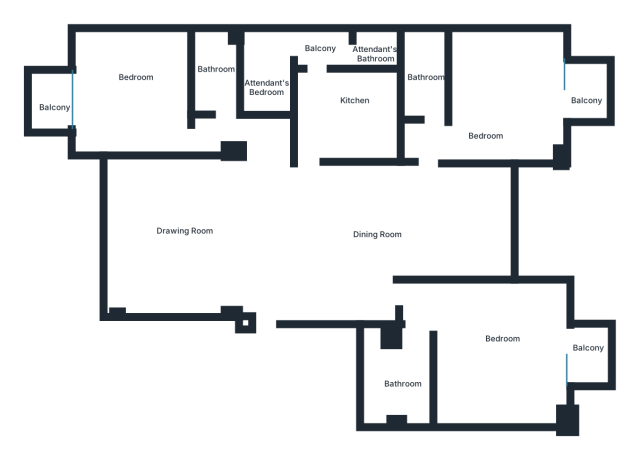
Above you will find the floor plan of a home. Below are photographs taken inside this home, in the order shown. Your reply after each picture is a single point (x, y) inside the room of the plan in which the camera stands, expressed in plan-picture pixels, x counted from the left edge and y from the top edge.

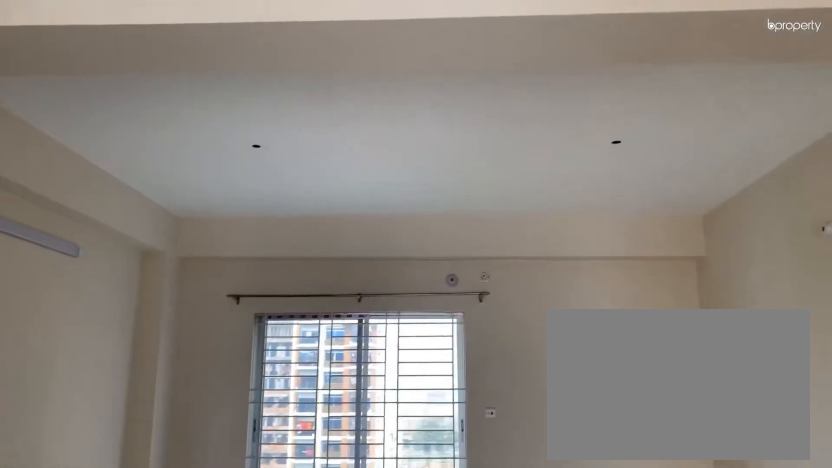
(238, 236)
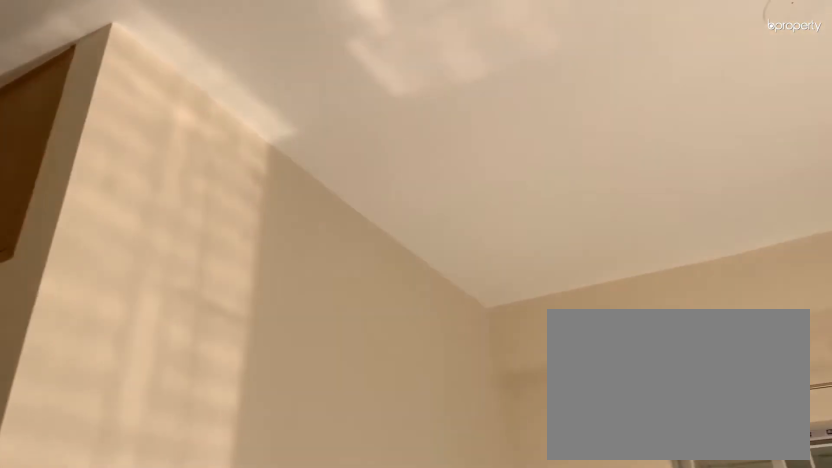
(506, 99)
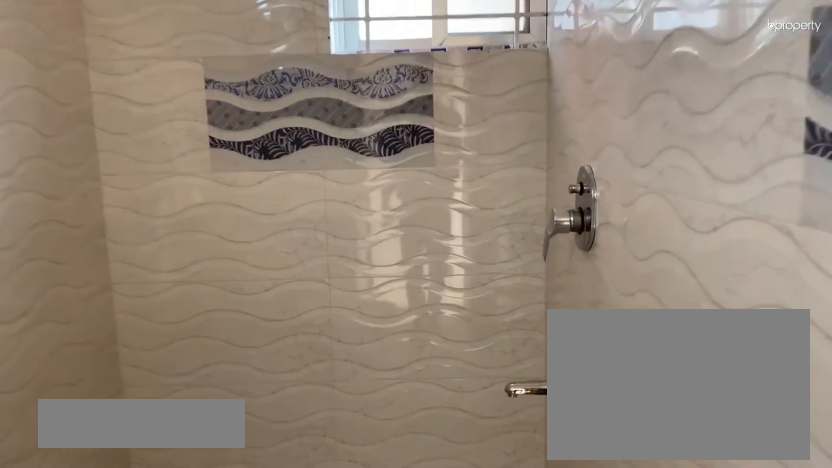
(426, 84)
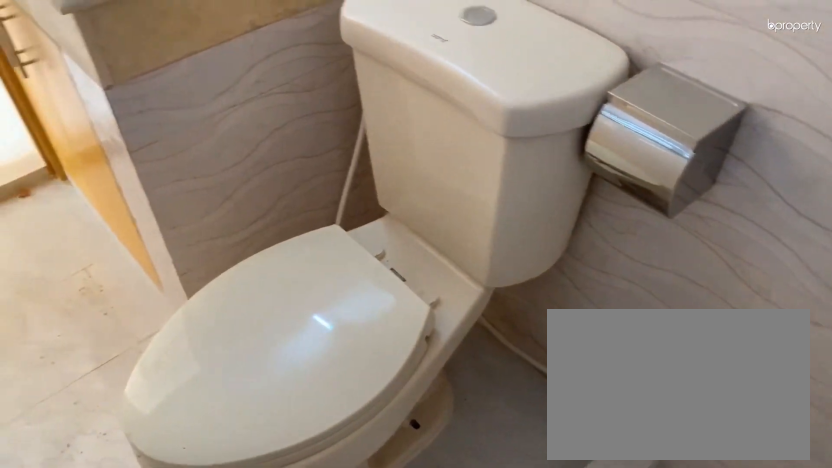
(426, 84)
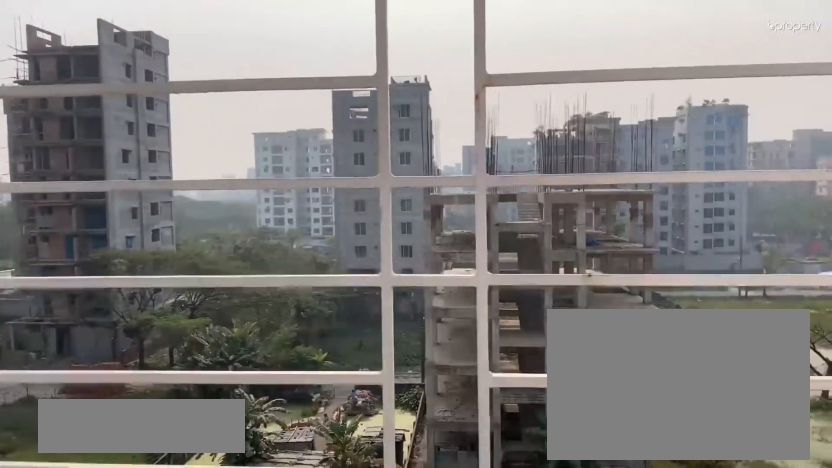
(586, 101)
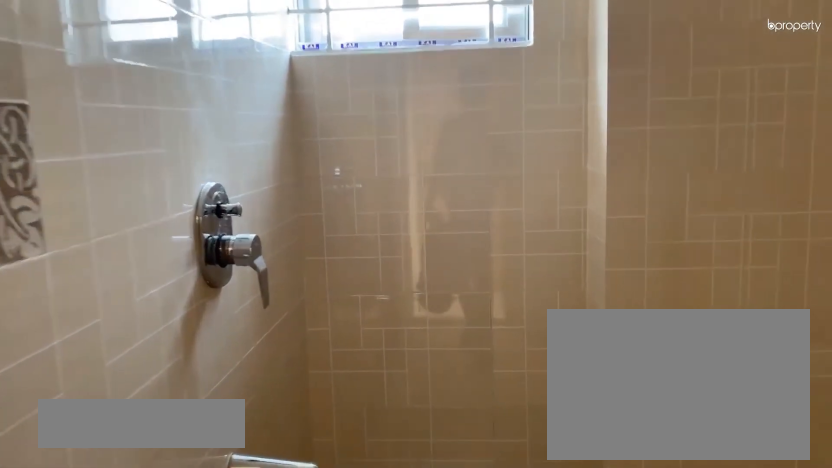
(402, 381)
